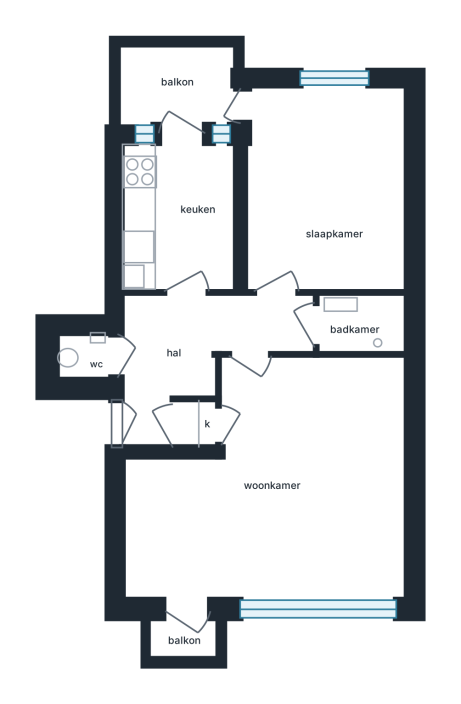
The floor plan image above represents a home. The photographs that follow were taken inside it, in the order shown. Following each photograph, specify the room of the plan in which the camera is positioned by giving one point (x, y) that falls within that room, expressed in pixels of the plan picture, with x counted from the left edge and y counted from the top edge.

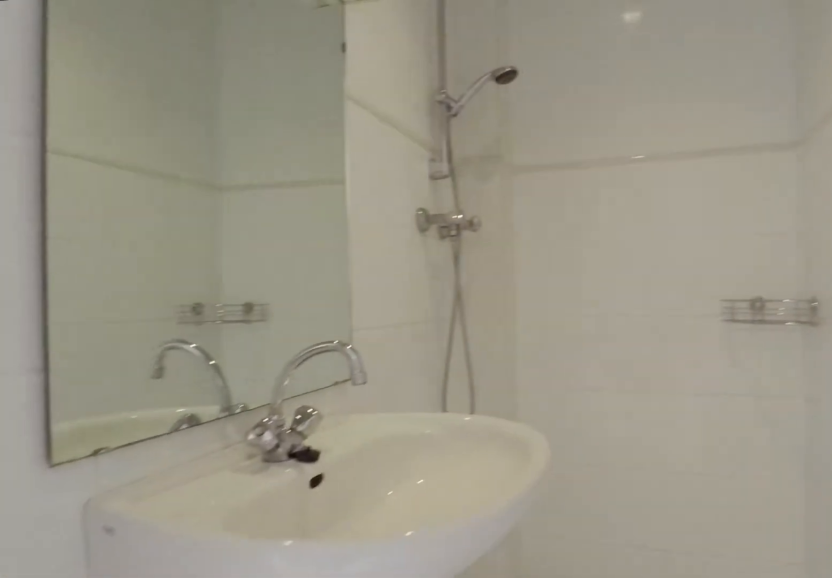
(363, 324)
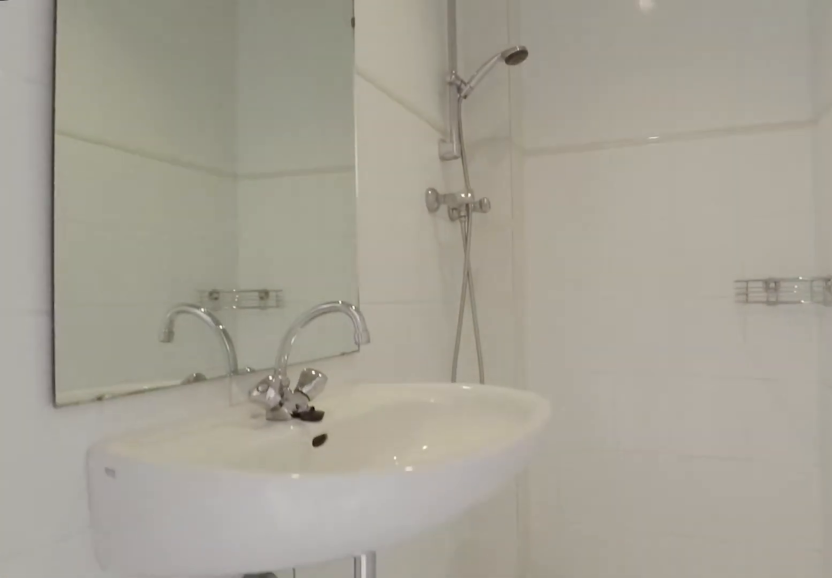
(363, 324)
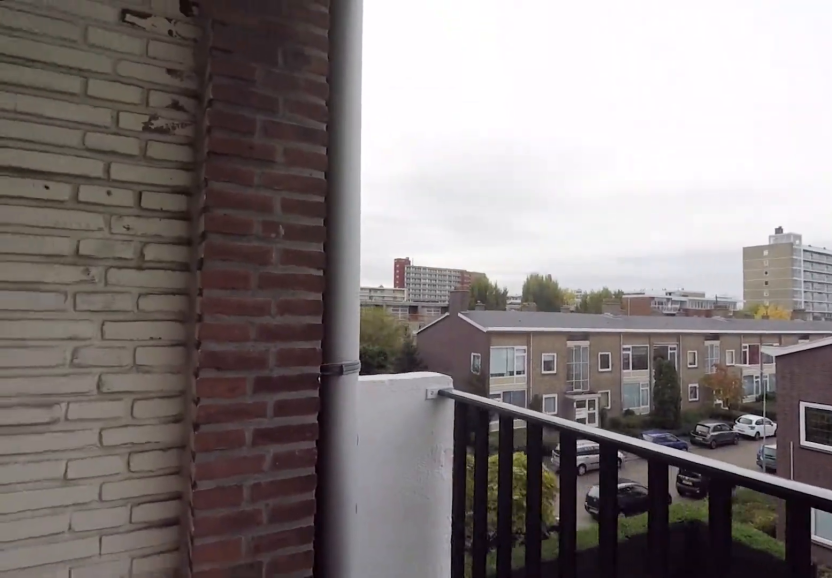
(179, 88)
